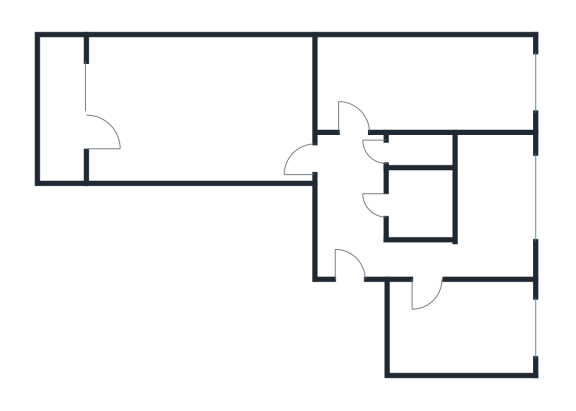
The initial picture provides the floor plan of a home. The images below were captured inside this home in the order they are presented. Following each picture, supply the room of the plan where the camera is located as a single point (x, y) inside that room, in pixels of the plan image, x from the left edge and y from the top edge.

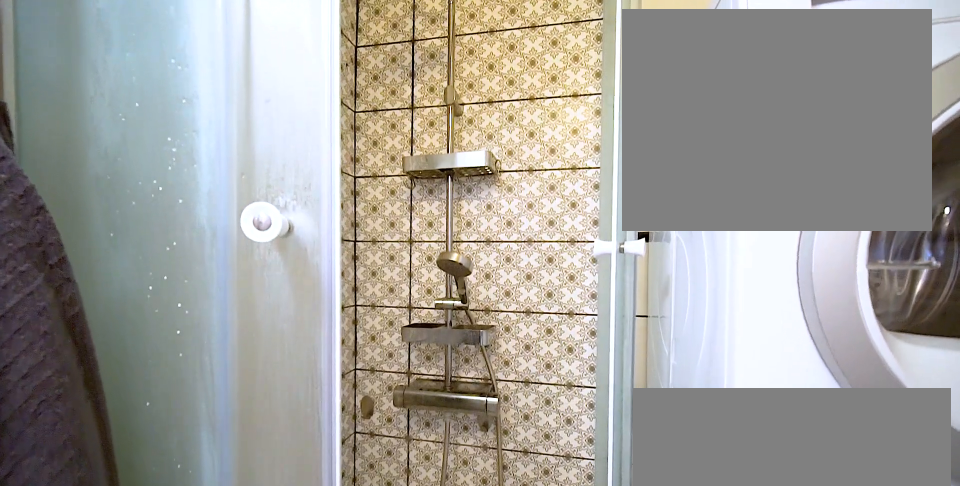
(419, 204)
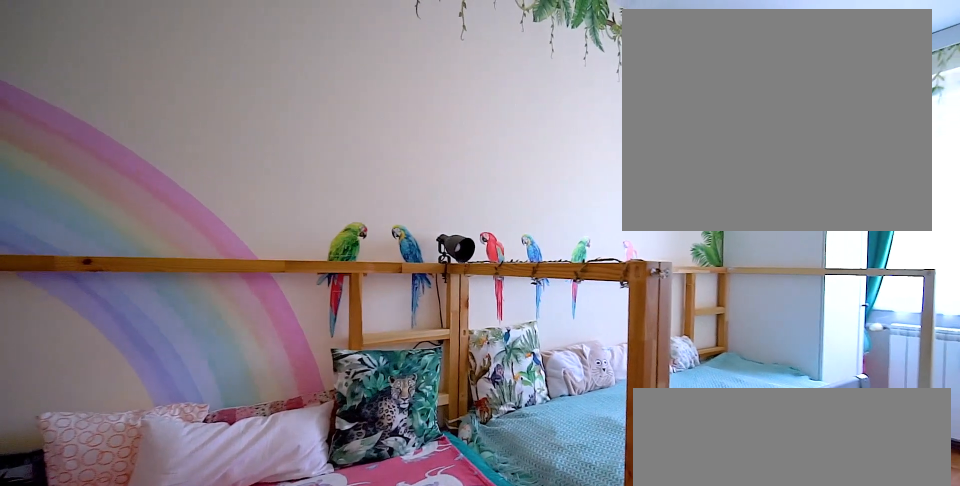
(439, 84)
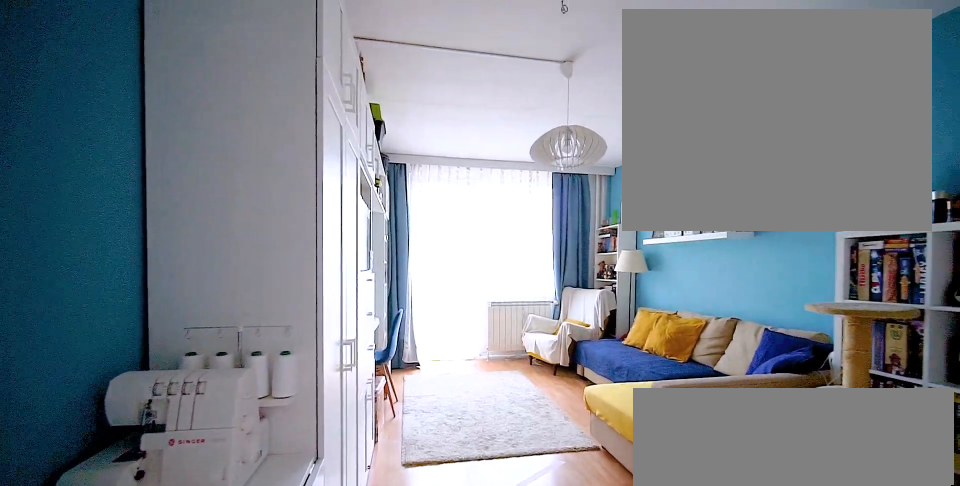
(205, 110)
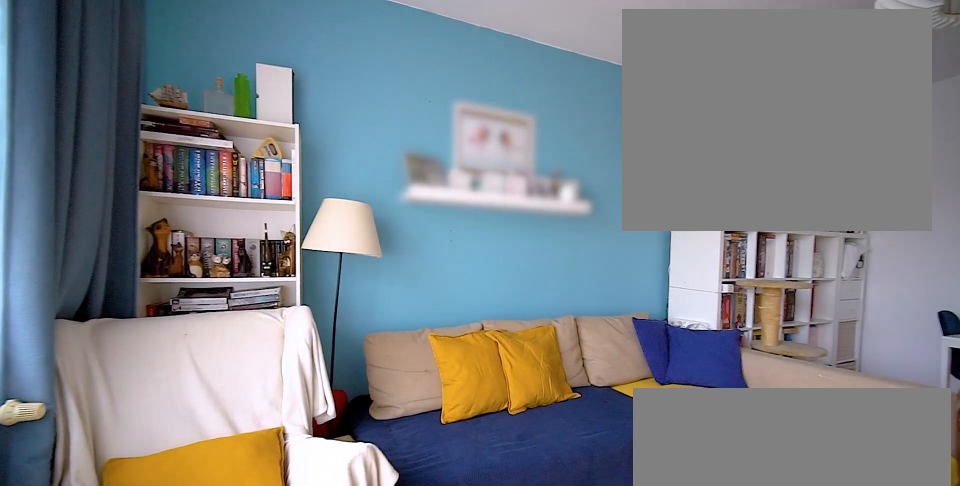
(205, 110)
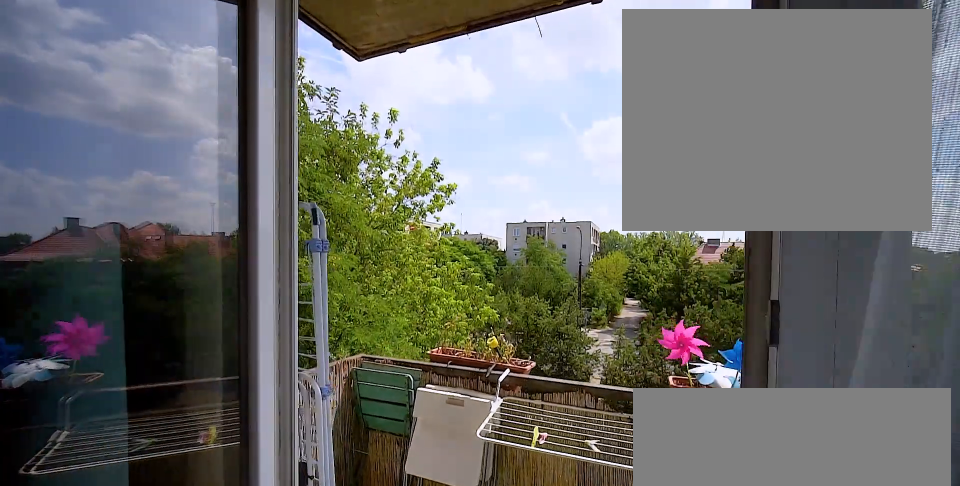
(63, 110)
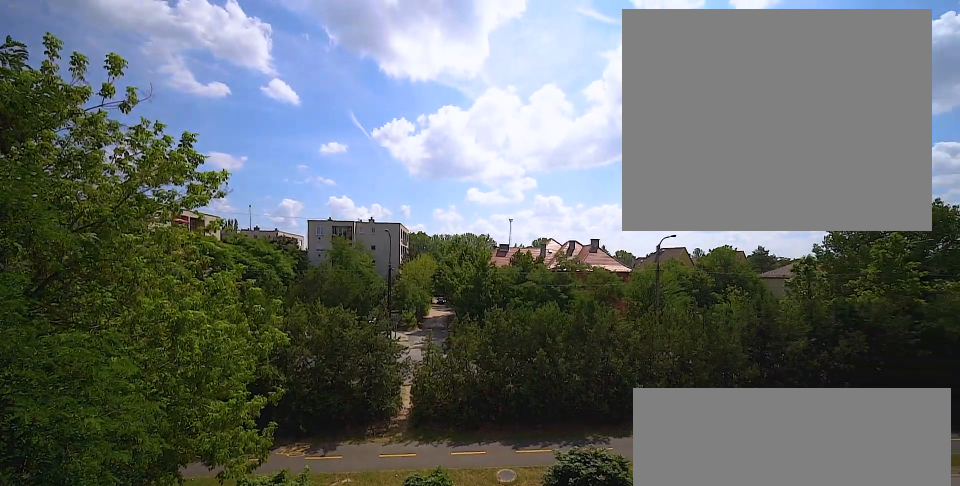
(63, 110)
